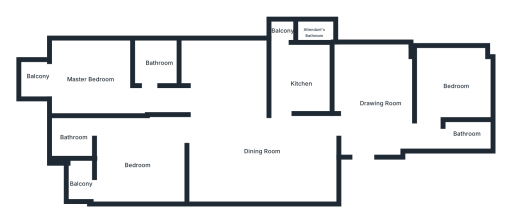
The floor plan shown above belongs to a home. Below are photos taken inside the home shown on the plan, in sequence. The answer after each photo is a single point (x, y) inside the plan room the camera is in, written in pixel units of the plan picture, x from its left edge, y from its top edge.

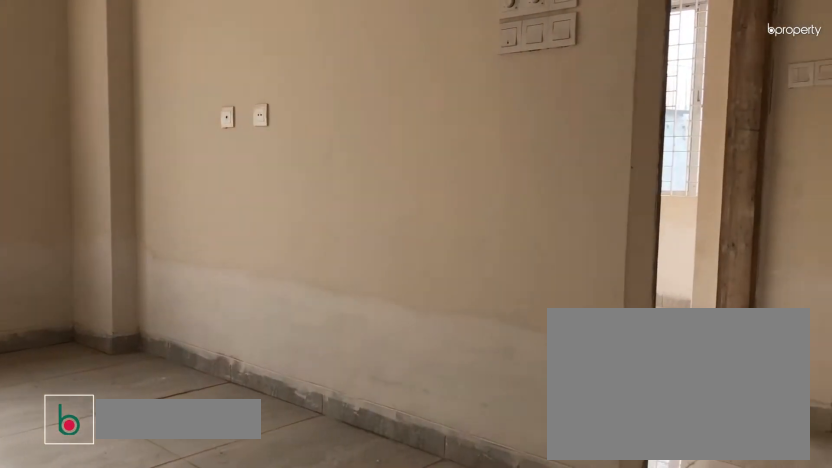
(382, 104)
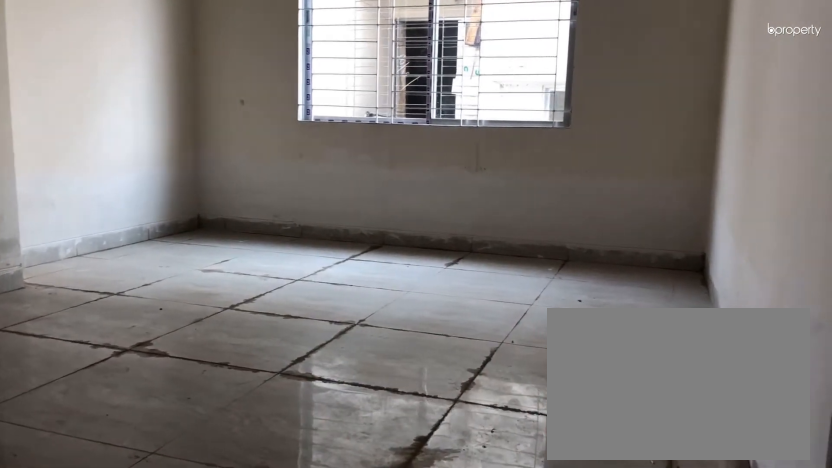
(264, 153)
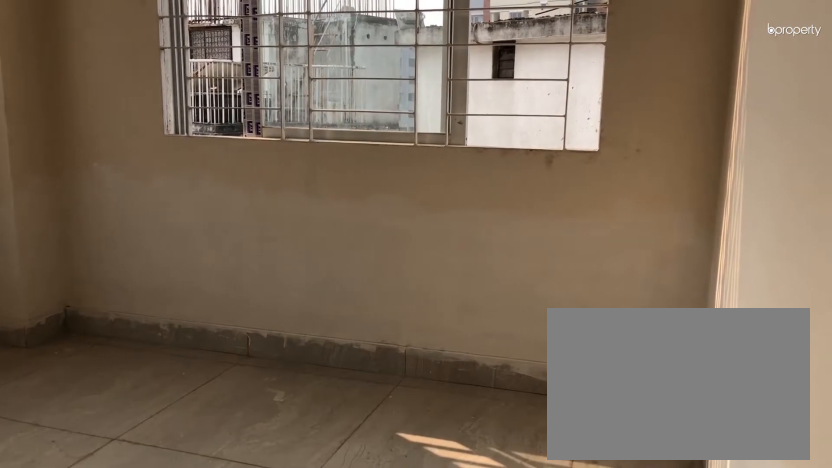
(457, 85)
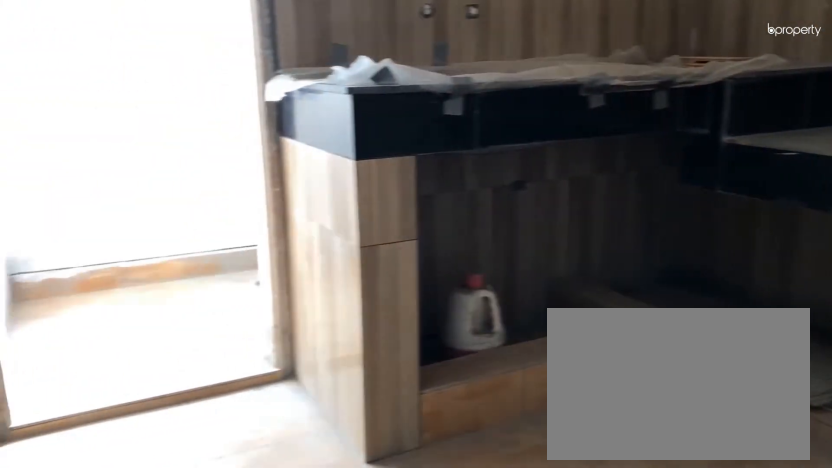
(302, 84)
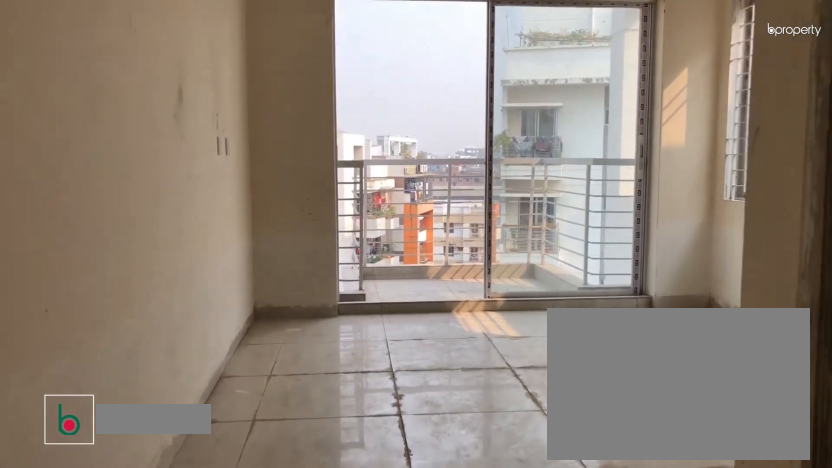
(88, 80)
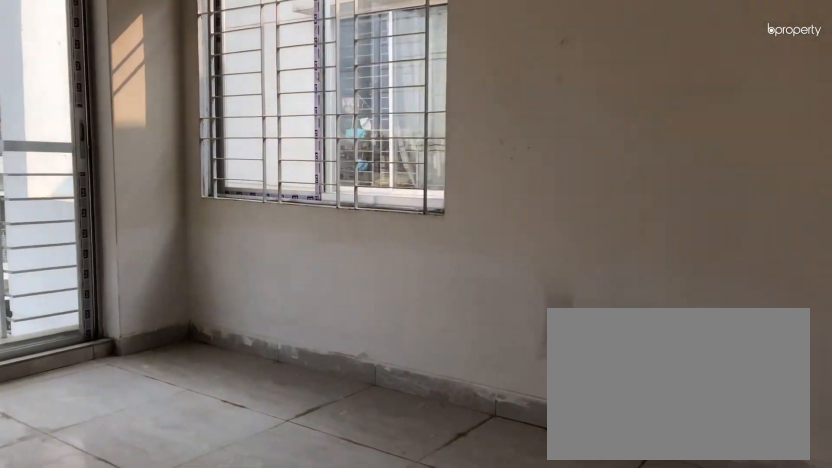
(88, 80)
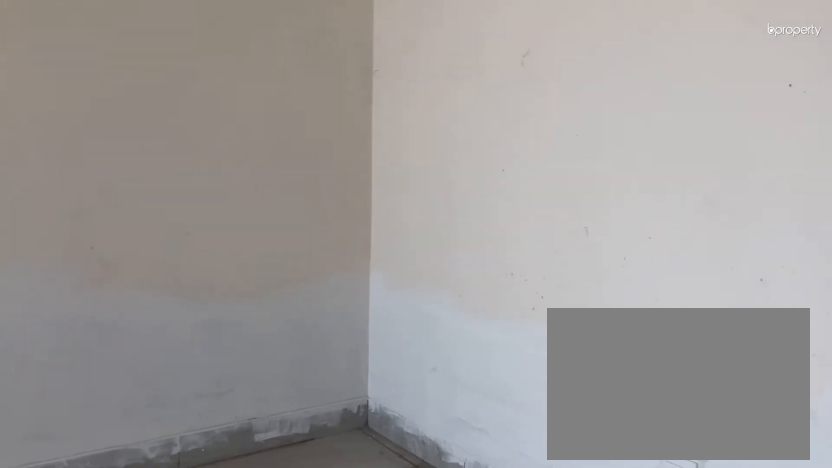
(88, 80)
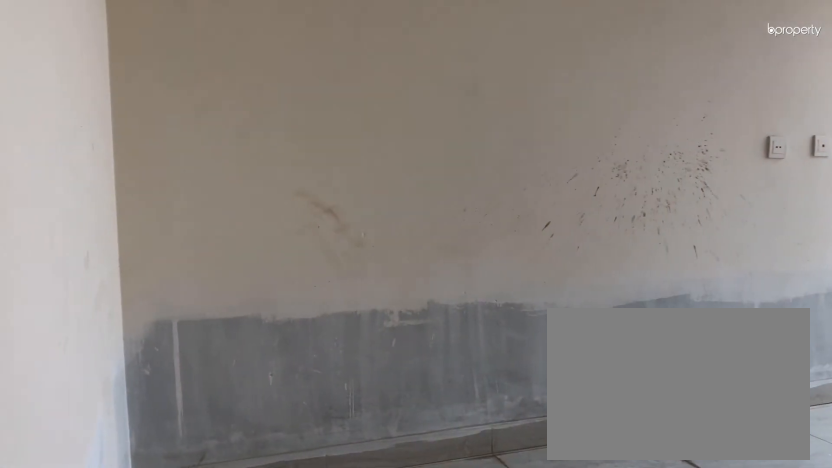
(139, 162)
